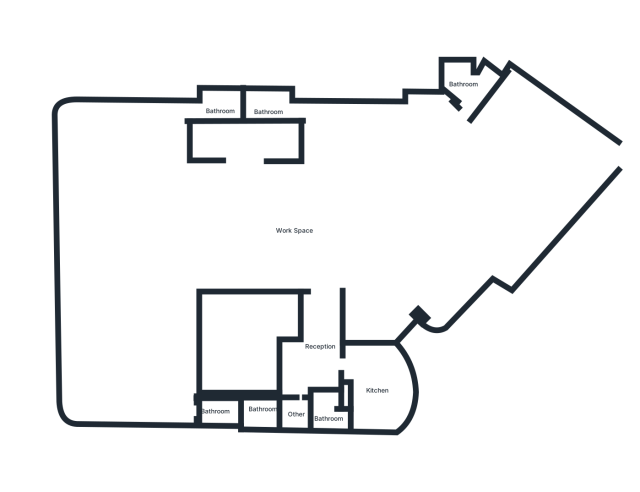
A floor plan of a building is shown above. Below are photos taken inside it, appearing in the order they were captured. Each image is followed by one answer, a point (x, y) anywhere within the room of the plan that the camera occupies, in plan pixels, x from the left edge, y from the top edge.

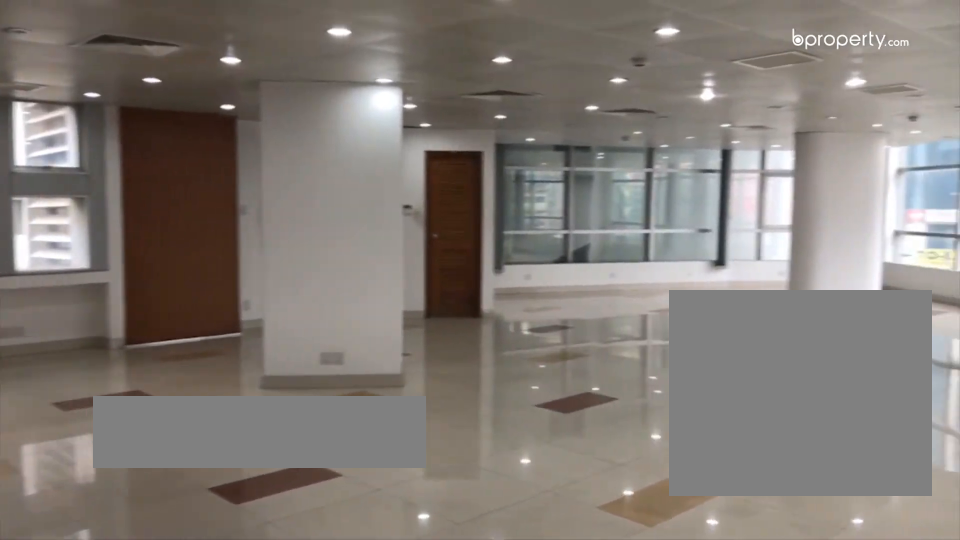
(294, 231)
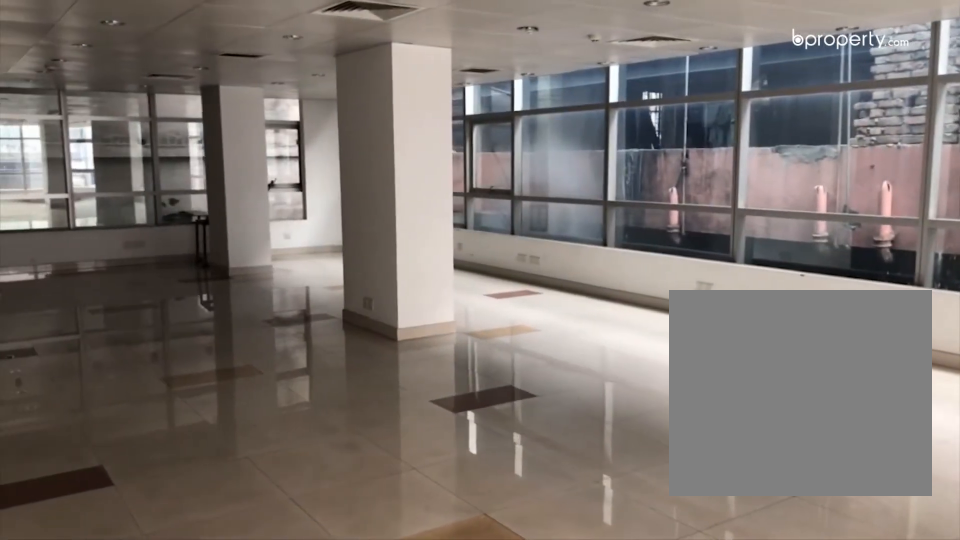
(294, 231)
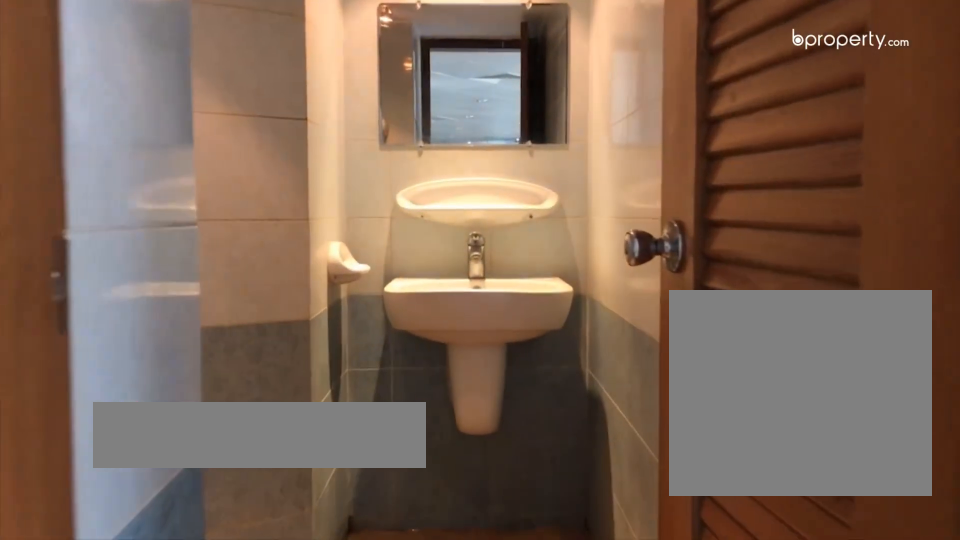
(460, 76)
